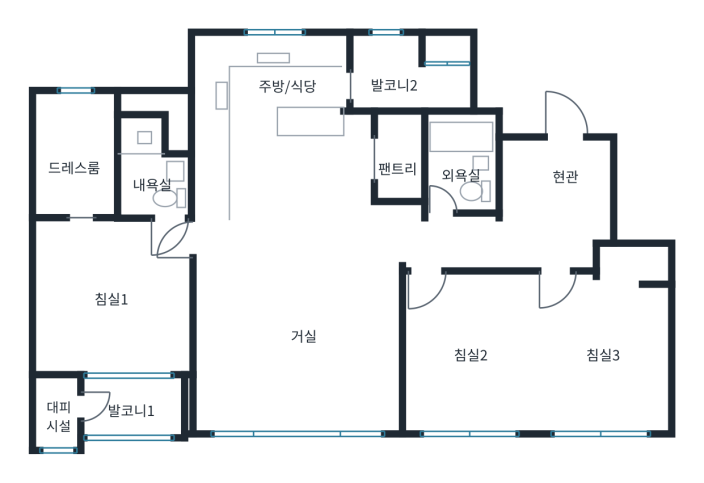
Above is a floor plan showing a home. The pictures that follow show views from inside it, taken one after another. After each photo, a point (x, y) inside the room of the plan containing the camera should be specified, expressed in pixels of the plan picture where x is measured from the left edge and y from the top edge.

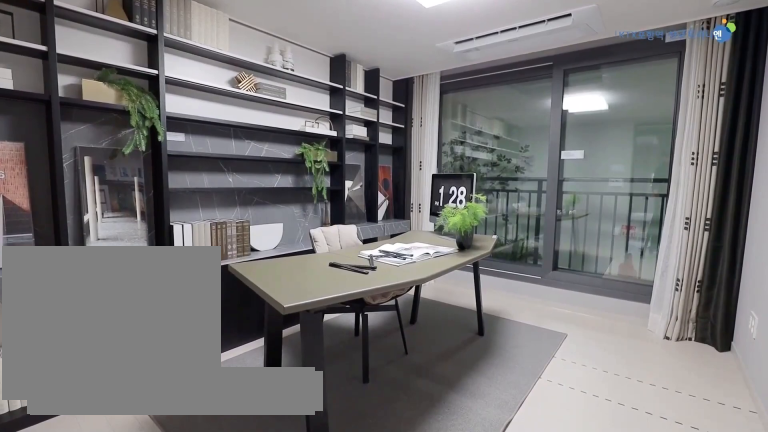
(472, 350)
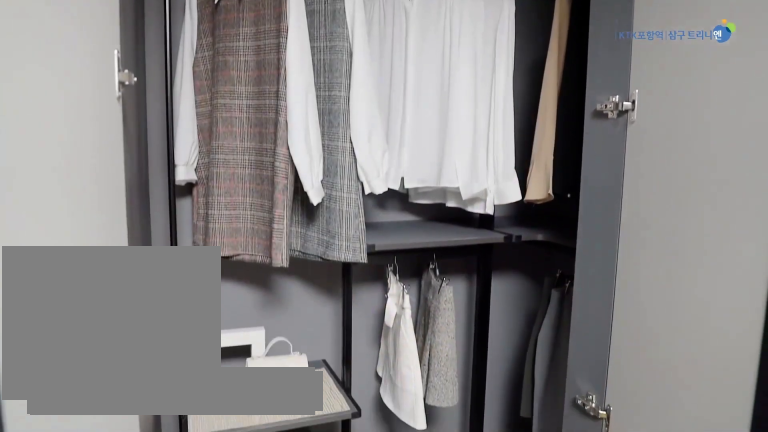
(604, 343)
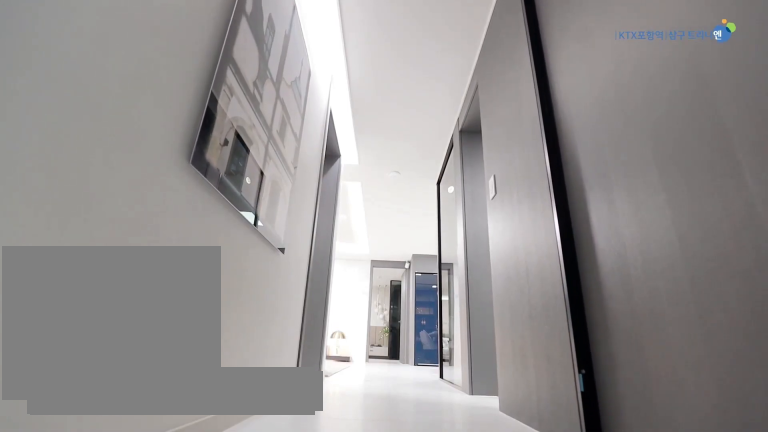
(492, 240)
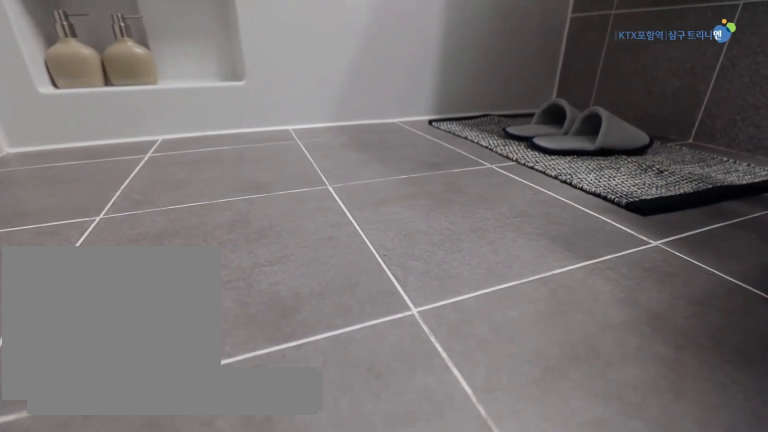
(458, 167)
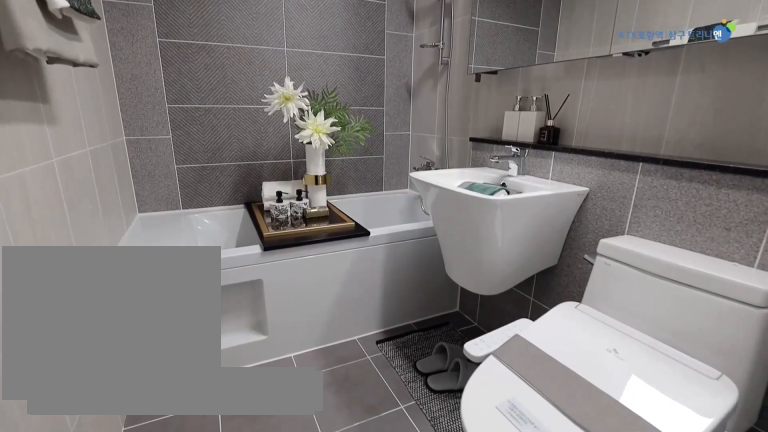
(459, 166)
